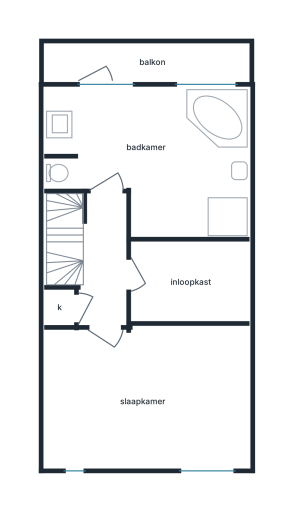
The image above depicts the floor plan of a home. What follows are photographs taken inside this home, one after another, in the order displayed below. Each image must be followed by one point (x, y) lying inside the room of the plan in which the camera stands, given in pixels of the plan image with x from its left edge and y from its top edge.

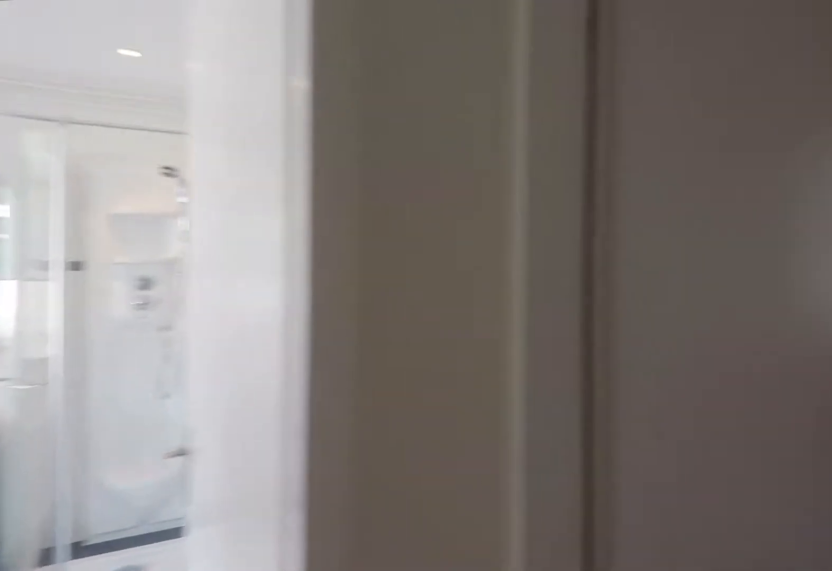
(104, 263)
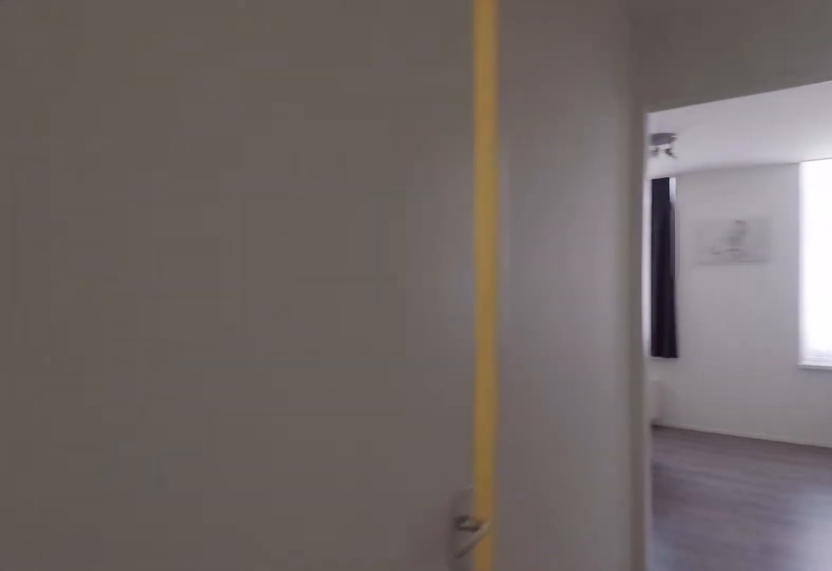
(104, 263)
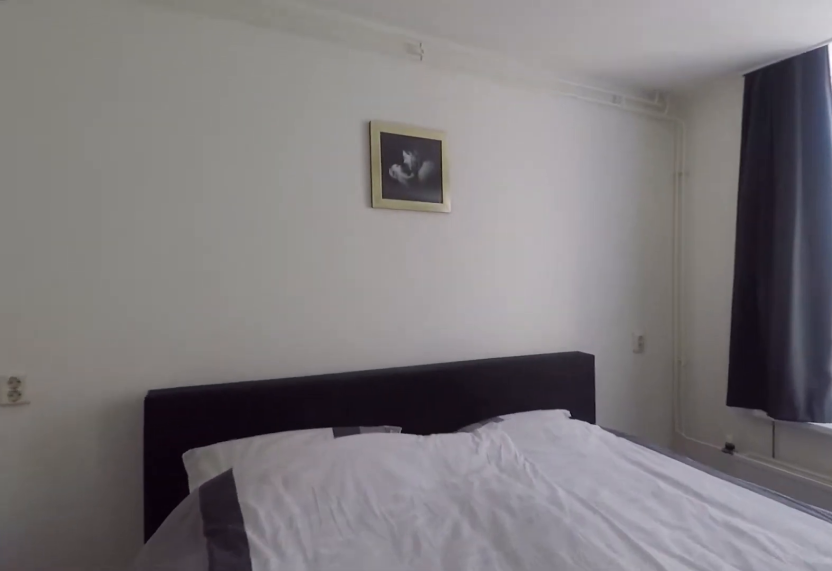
(147, 397)
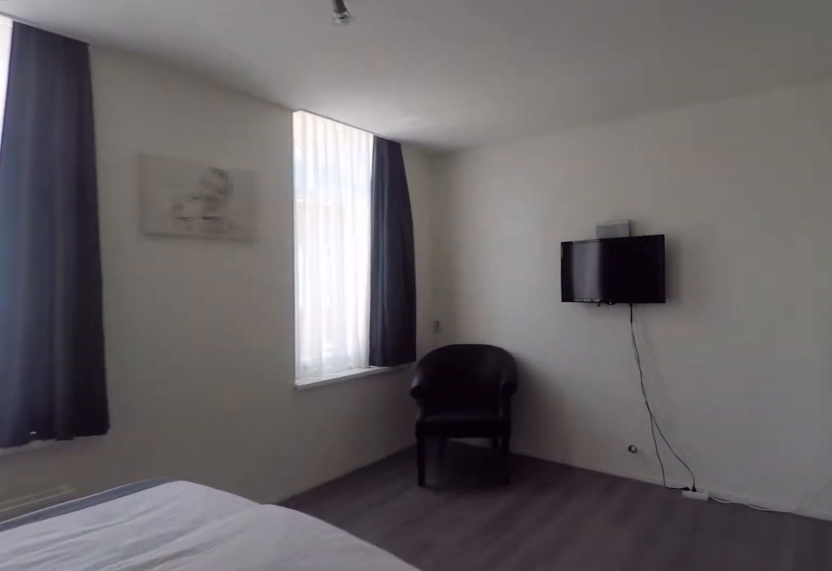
(147, 397)
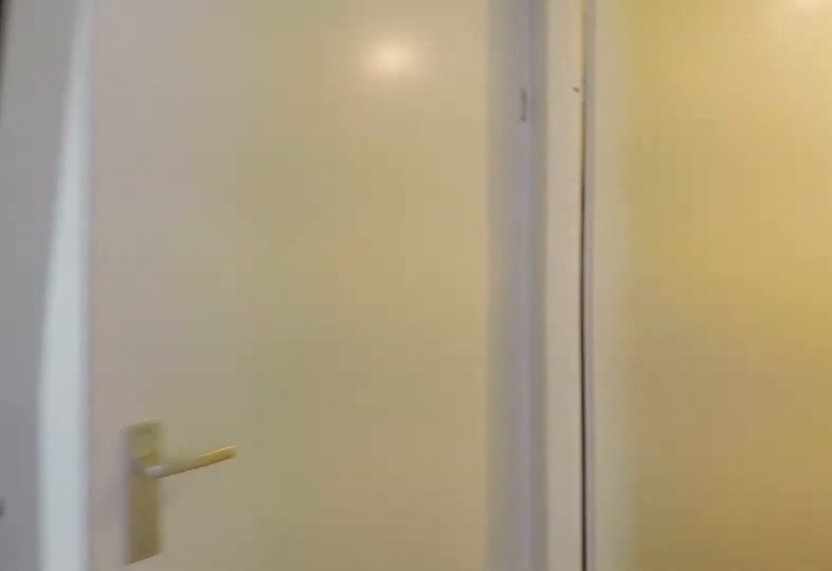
(104, 263)
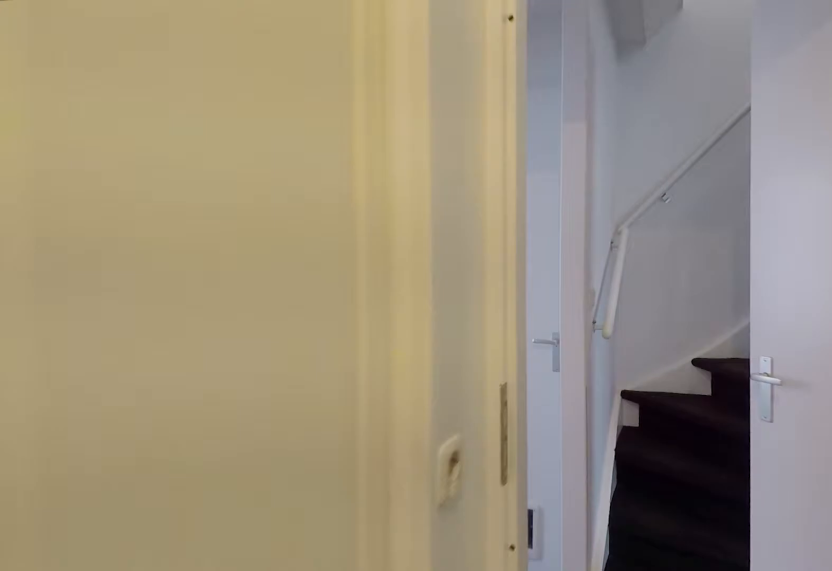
(188, 282)
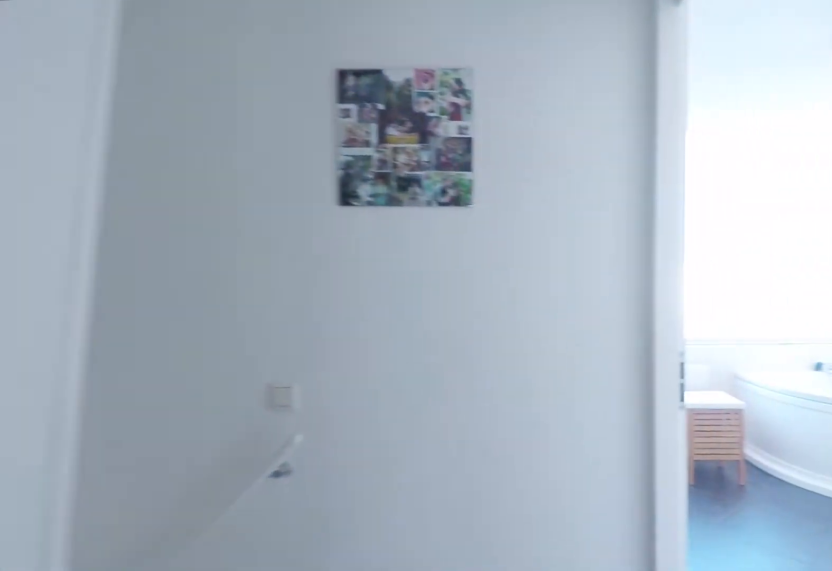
(104, 263)
